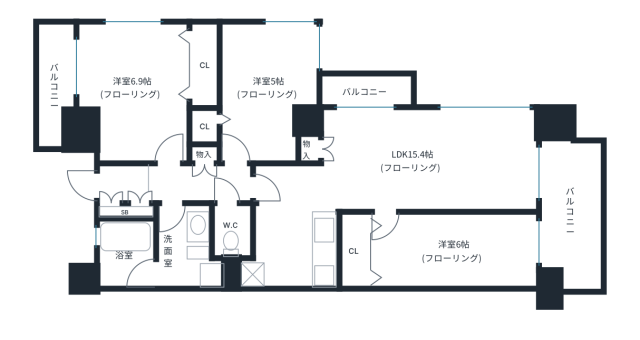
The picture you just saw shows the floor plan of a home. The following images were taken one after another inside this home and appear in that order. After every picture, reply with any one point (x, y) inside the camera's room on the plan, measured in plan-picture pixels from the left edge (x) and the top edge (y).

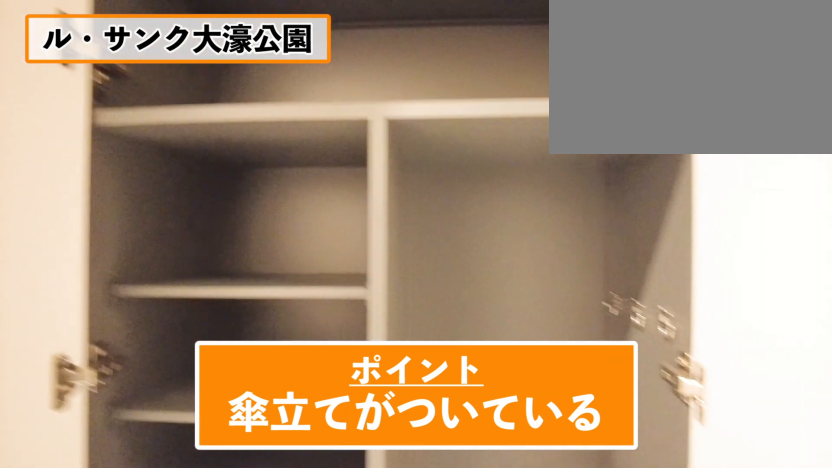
(116, 186)
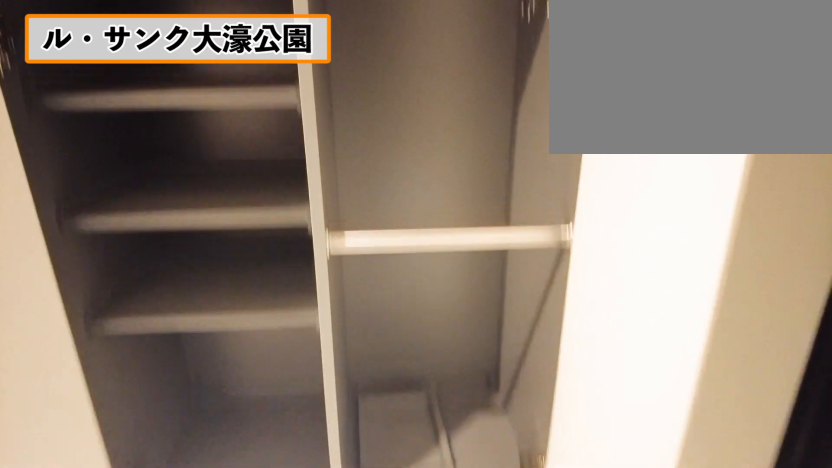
(116, 186)
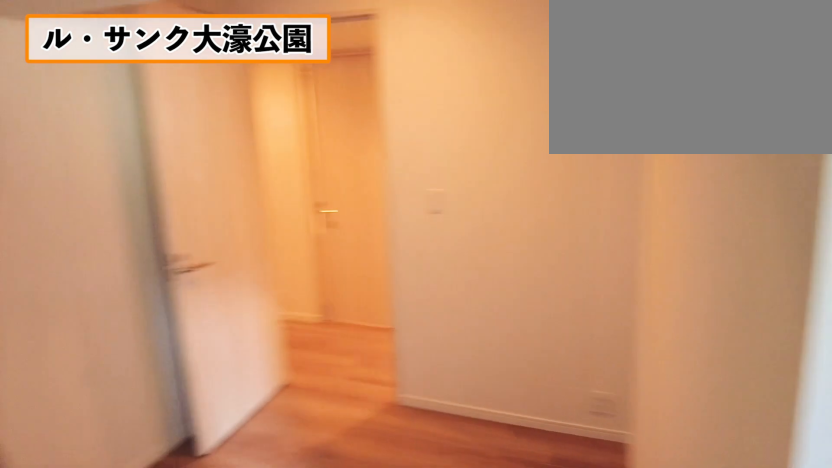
(132, 86)
